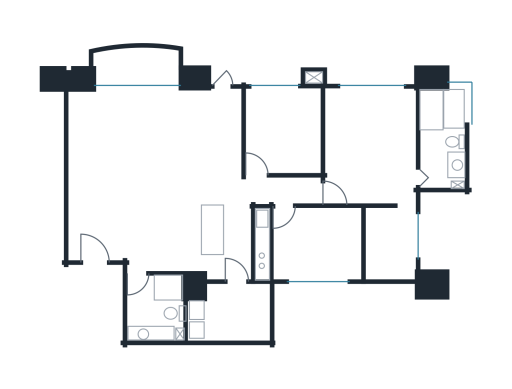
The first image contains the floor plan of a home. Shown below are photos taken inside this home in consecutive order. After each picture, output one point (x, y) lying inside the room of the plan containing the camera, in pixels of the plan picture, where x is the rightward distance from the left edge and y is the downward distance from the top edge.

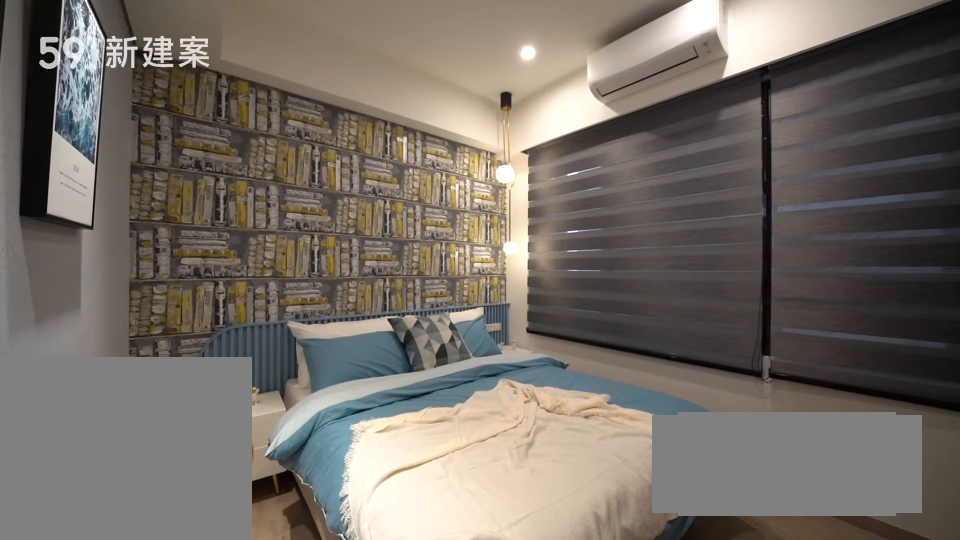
(319, 245)
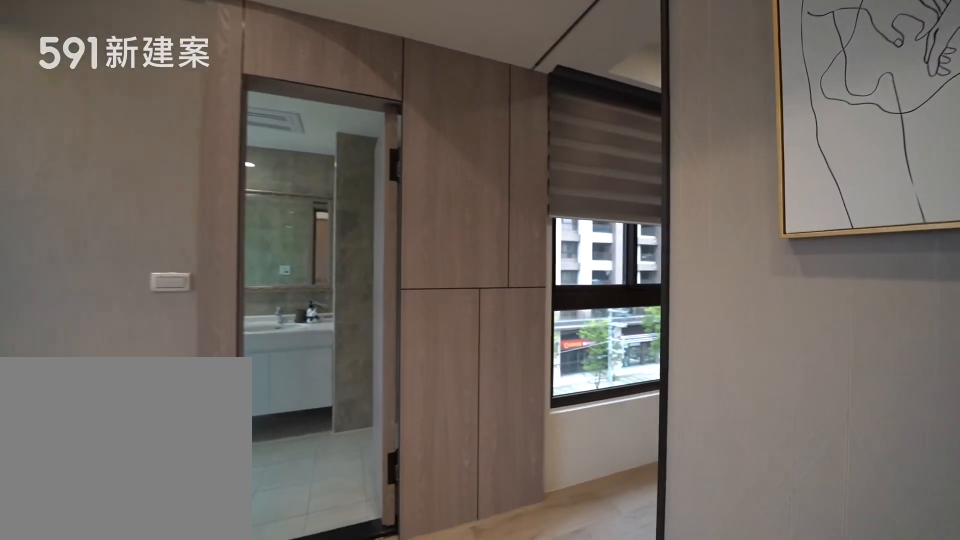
(376, 169)
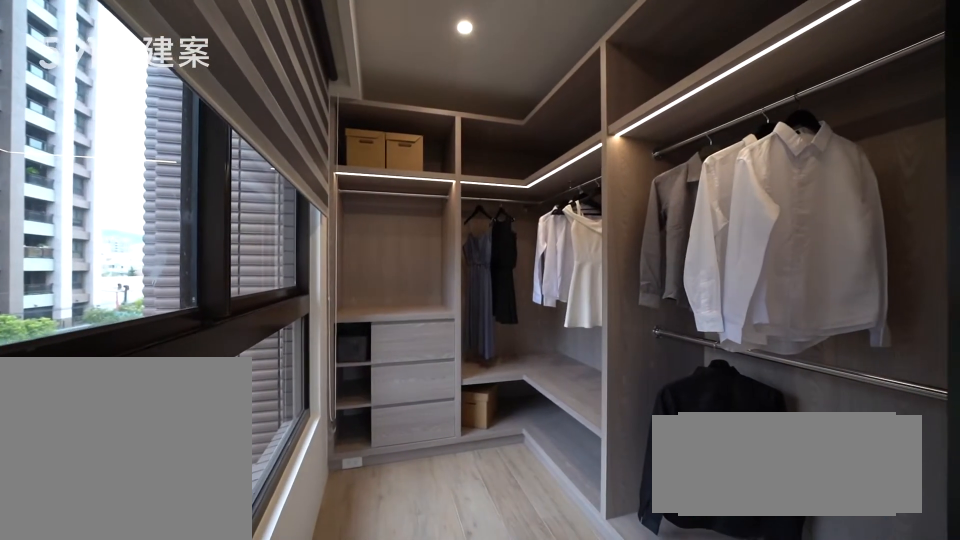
(376, 169)
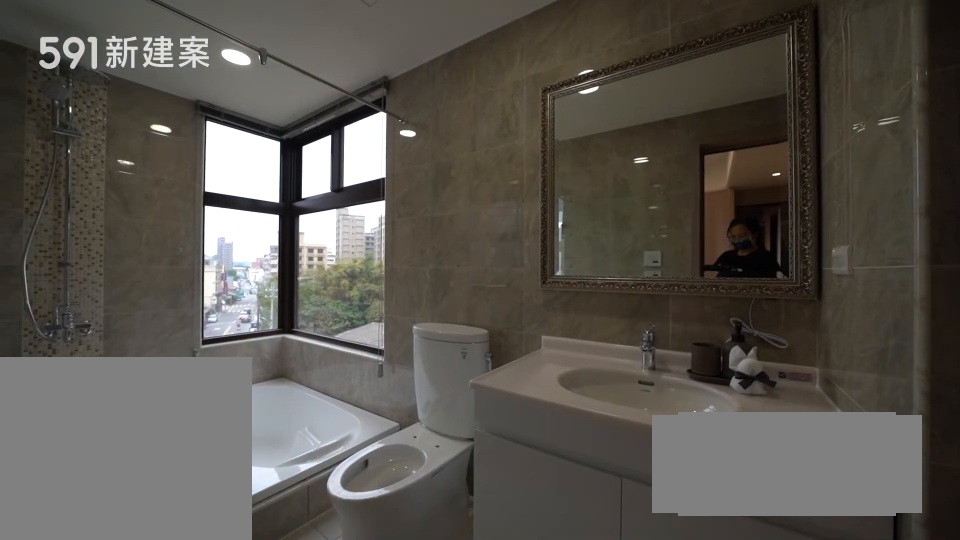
(443, 132)
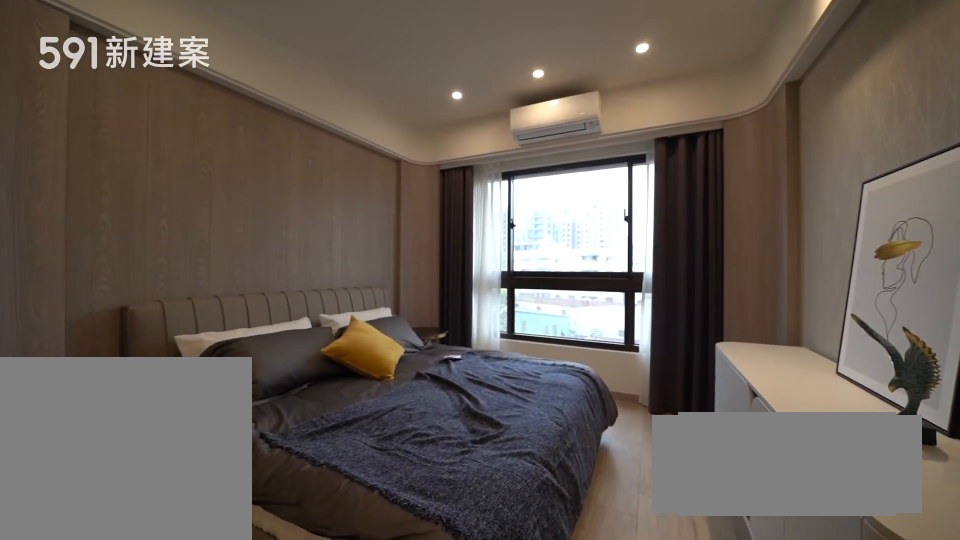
(377, 170)
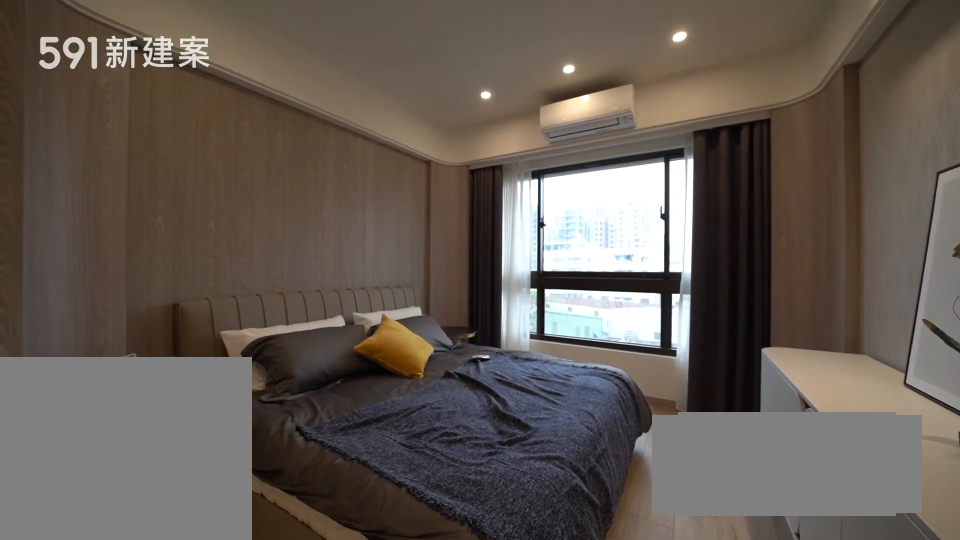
(377, 170)
